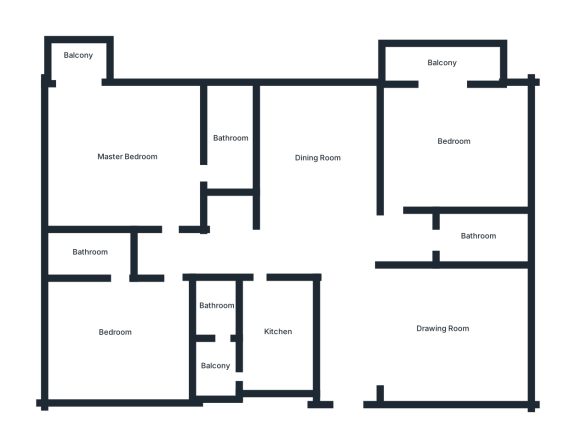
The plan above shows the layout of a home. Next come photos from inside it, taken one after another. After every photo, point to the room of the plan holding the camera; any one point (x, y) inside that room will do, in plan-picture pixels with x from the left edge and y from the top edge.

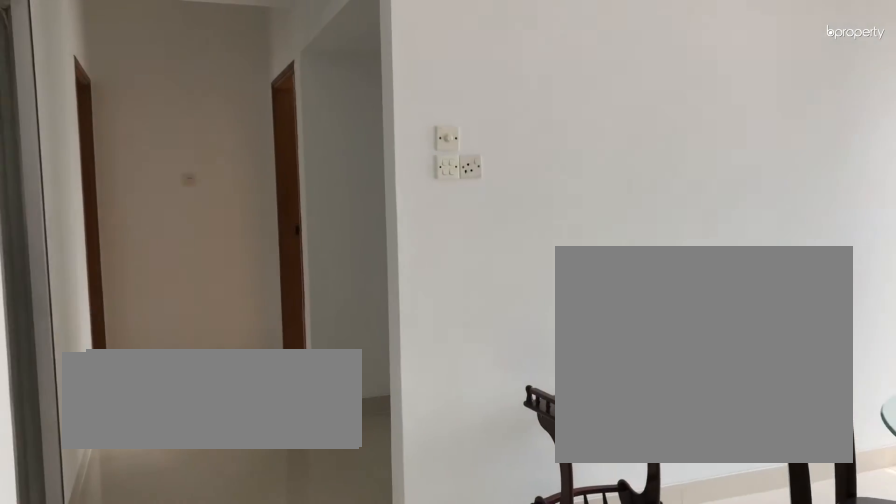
(318, 156)
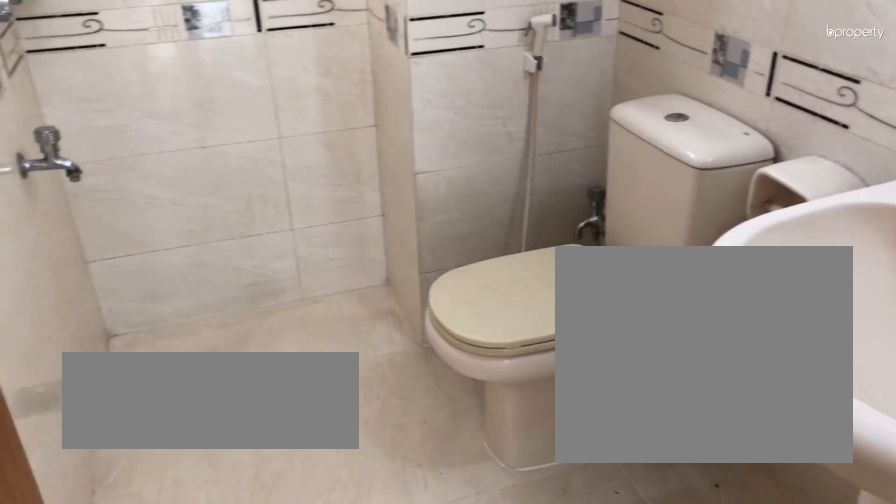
(478, 236)
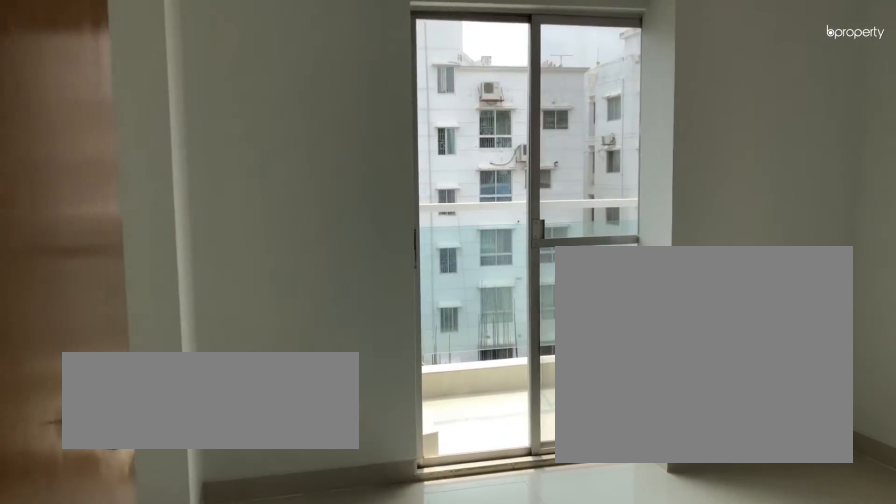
(454, 141)
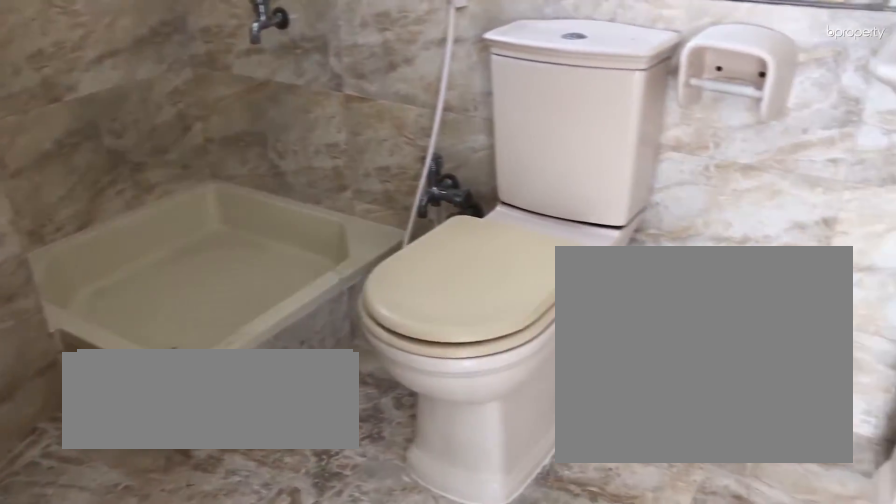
(90, 251)
